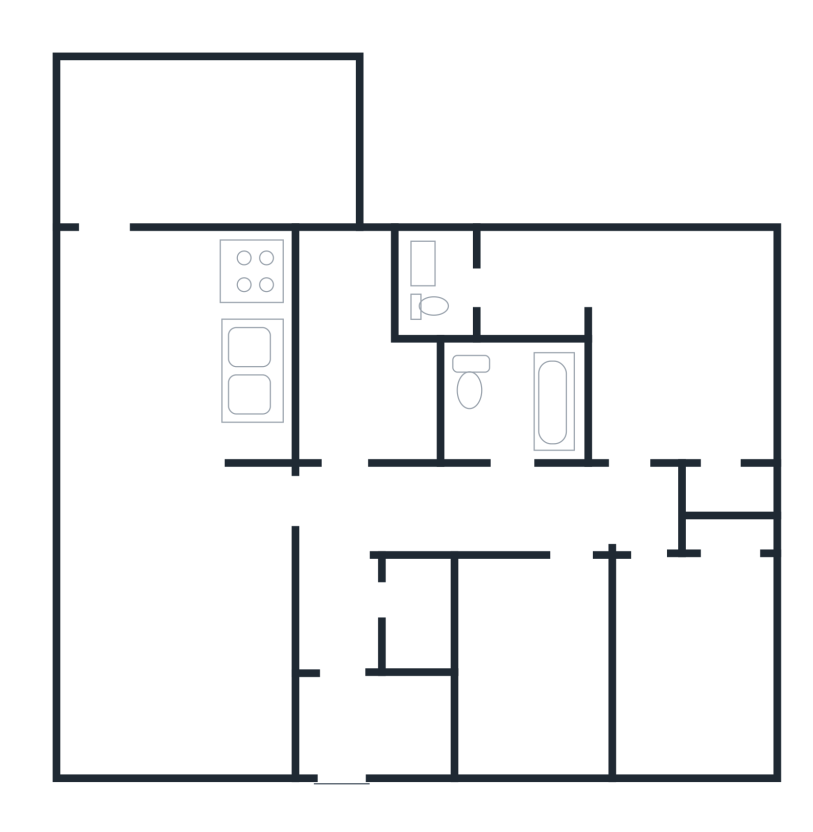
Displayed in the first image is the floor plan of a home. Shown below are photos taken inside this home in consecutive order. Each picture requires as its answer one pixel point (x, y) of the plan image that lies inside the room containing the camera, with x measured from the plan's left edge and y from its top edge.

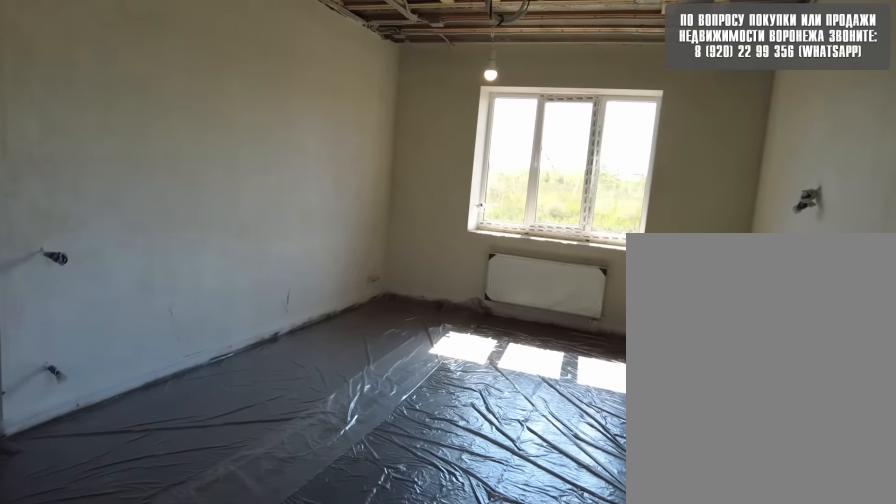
(139, 404)
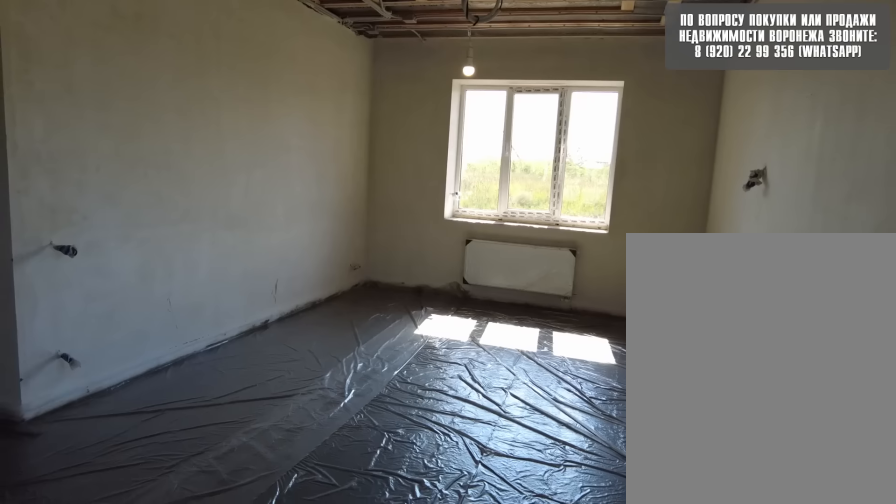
(139, 379)
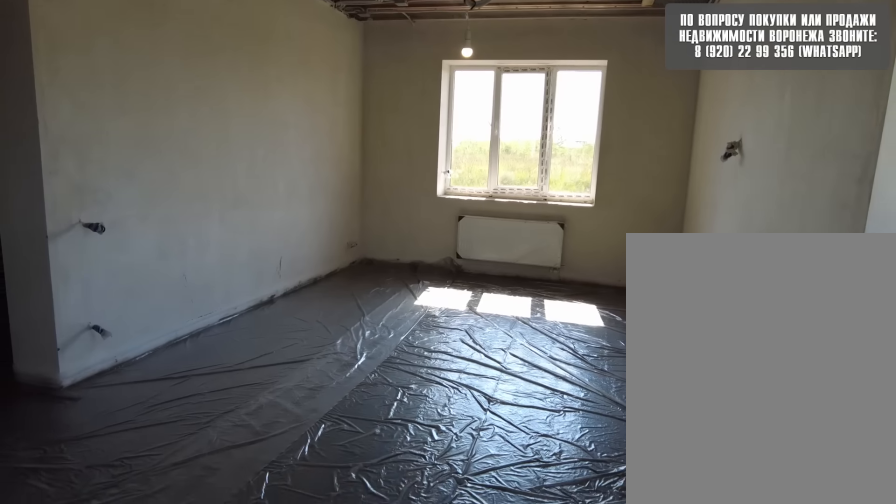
(141, 355)
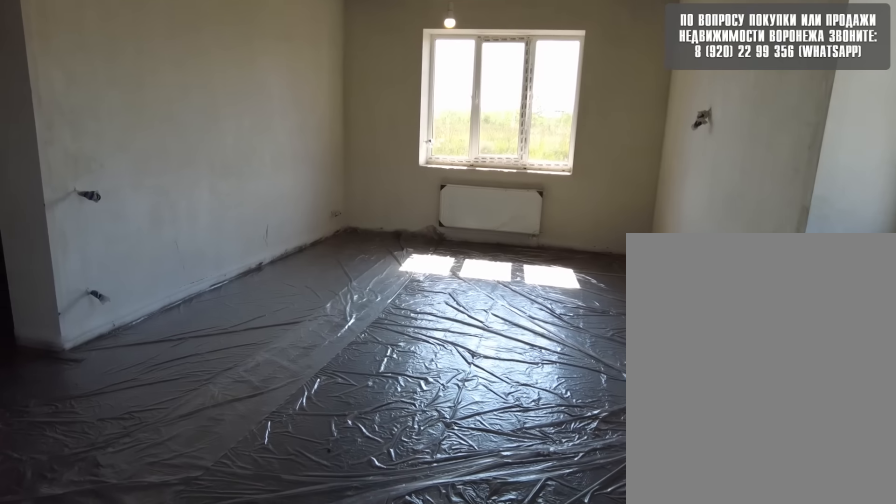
(141, 332)
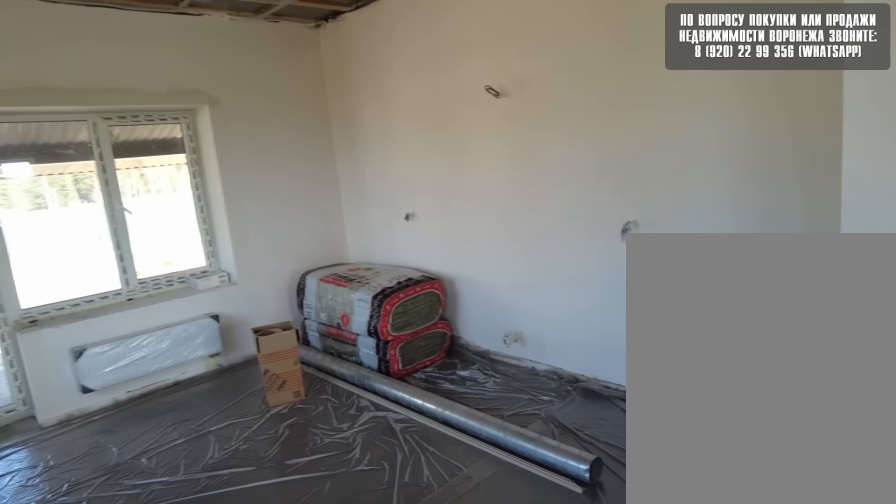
(142, 298)
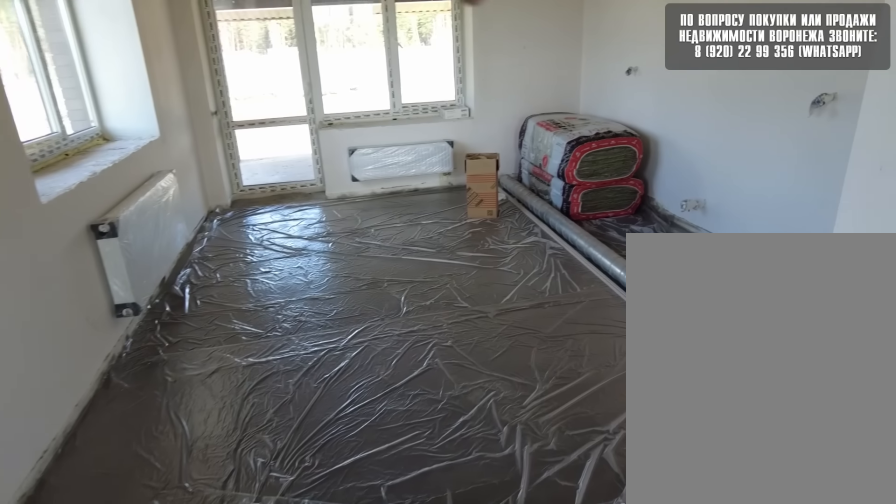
(142, 298)
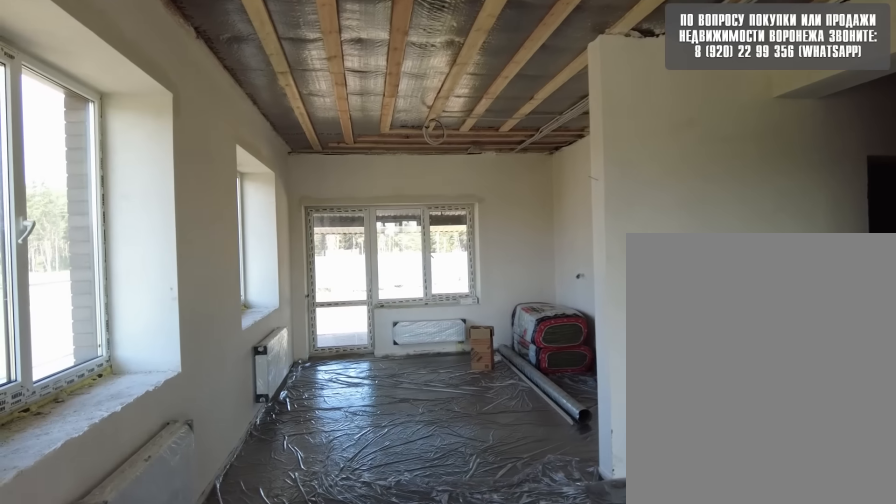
(142, 301)
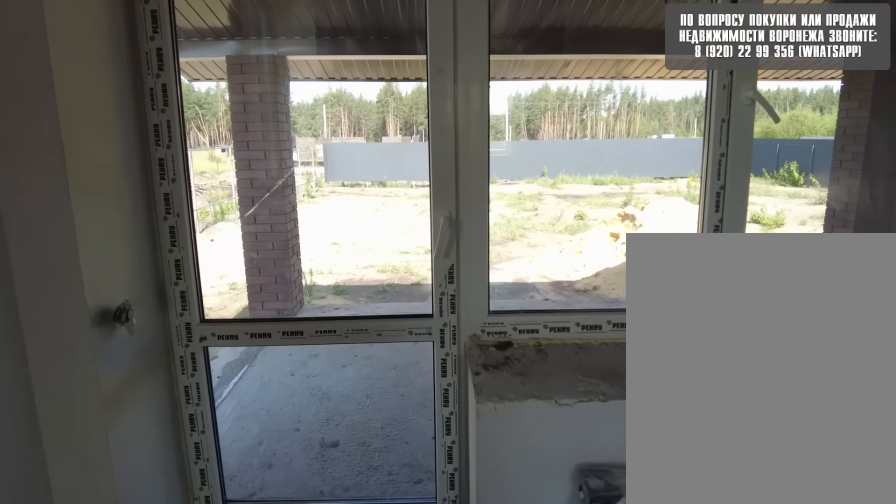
(145, 290)
